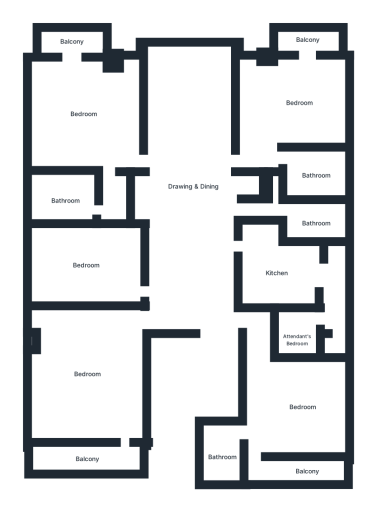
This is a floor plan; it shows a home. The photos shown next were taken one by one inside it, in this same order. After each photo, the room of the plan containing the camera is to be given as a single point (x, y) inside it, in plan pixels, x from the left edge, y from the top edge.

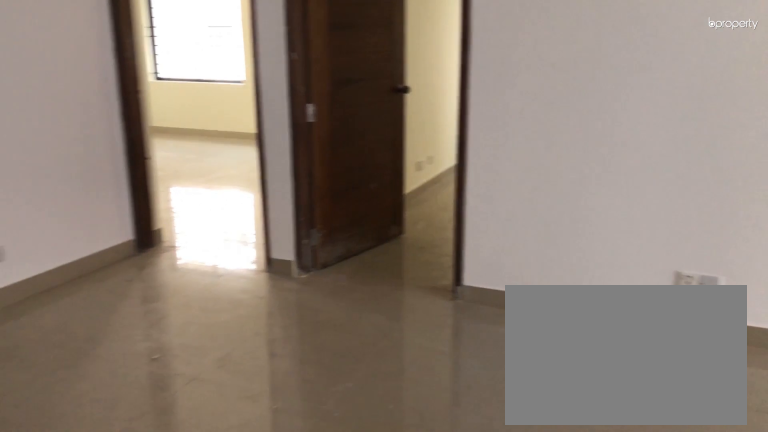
(189, 210)
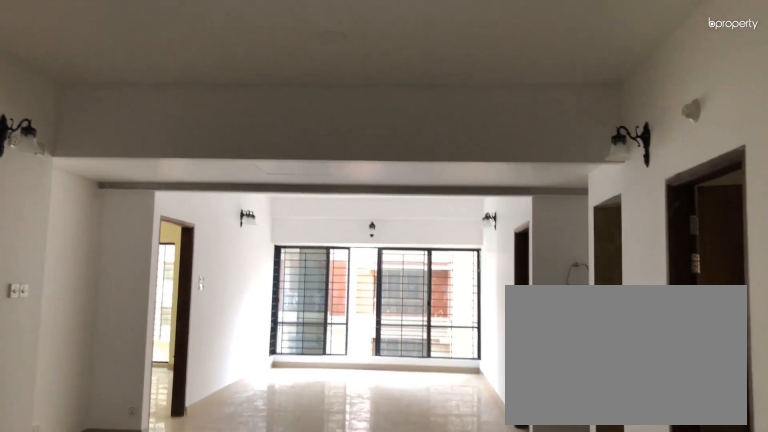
(189, 210)
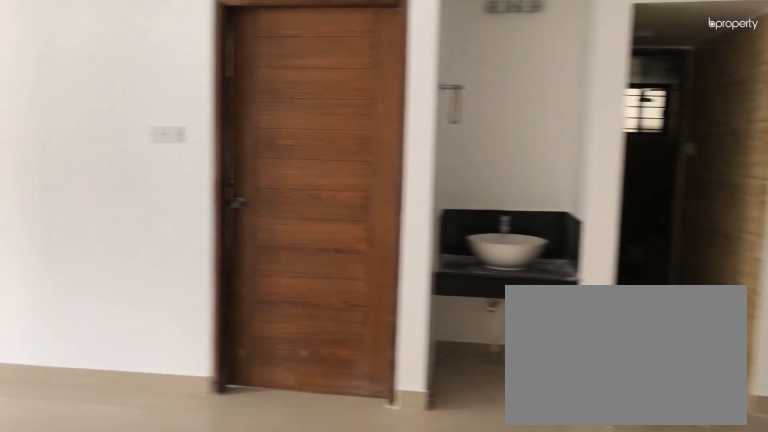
(187, 134)
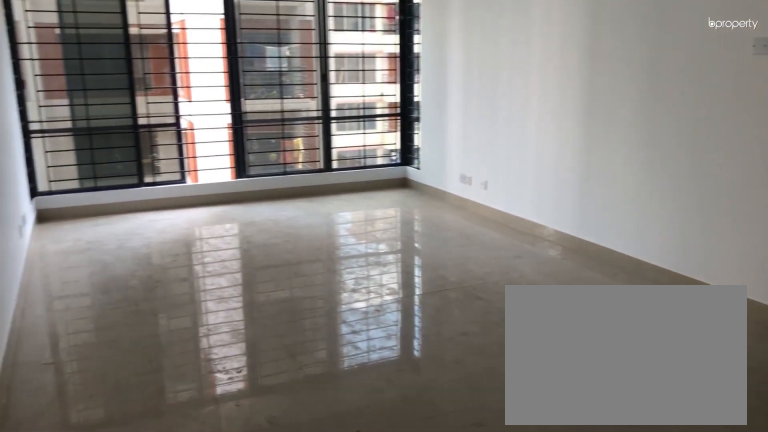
(190, 208)
